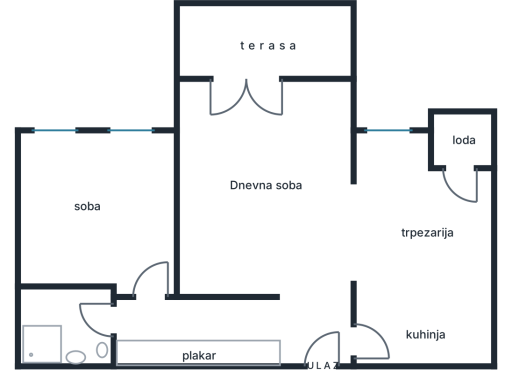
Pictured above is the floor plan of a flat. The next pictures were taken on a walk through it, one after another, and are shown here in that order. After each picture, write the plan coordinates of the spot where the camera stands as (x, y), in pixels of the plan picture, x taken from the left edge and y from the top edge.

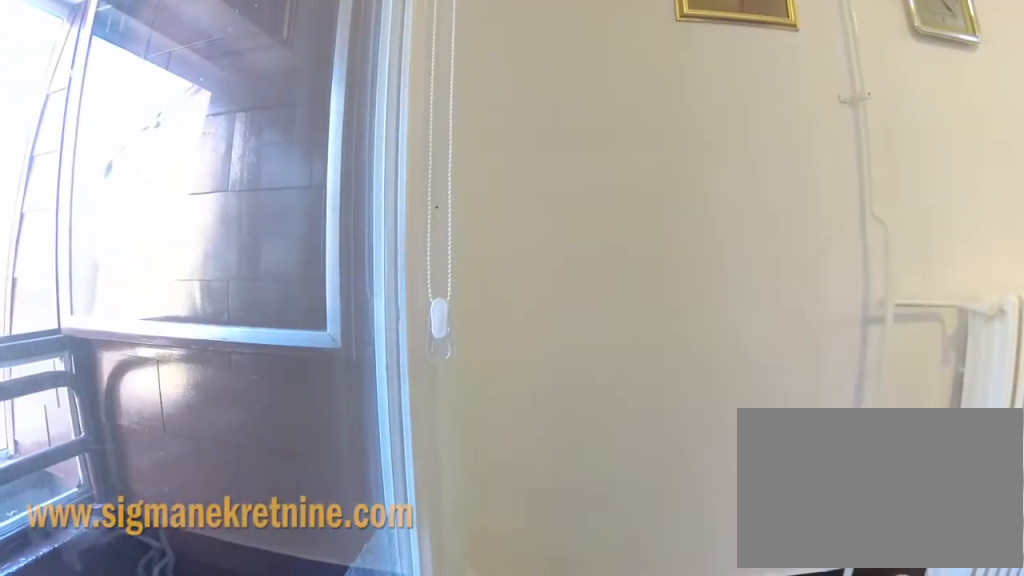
(435, 189)
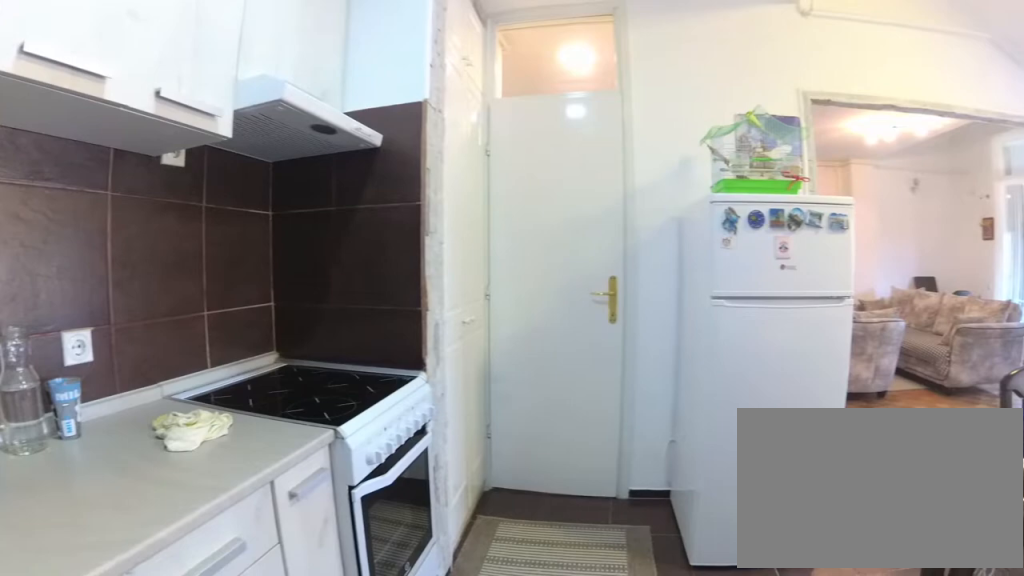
(474, 309)
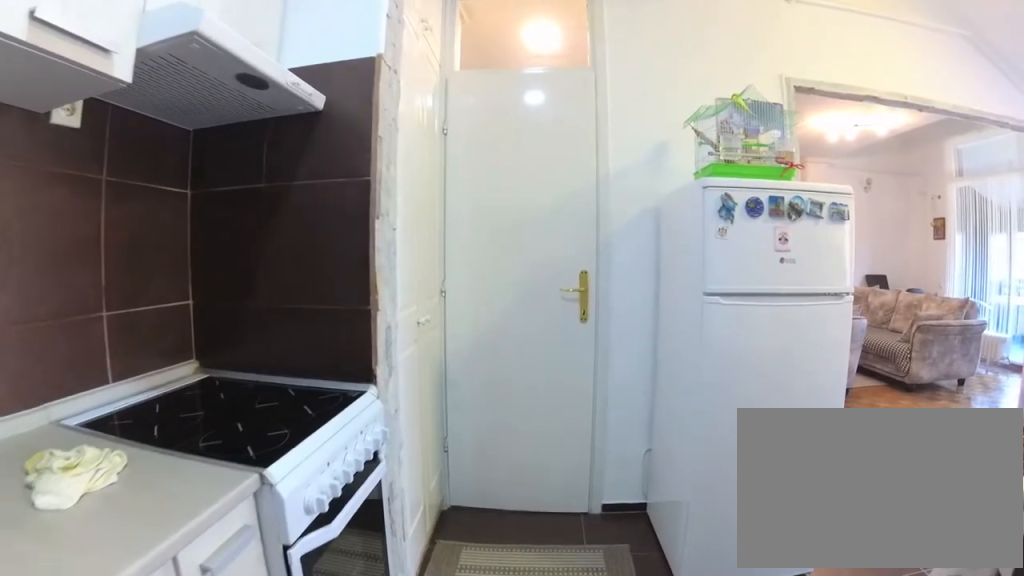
(453, 321)
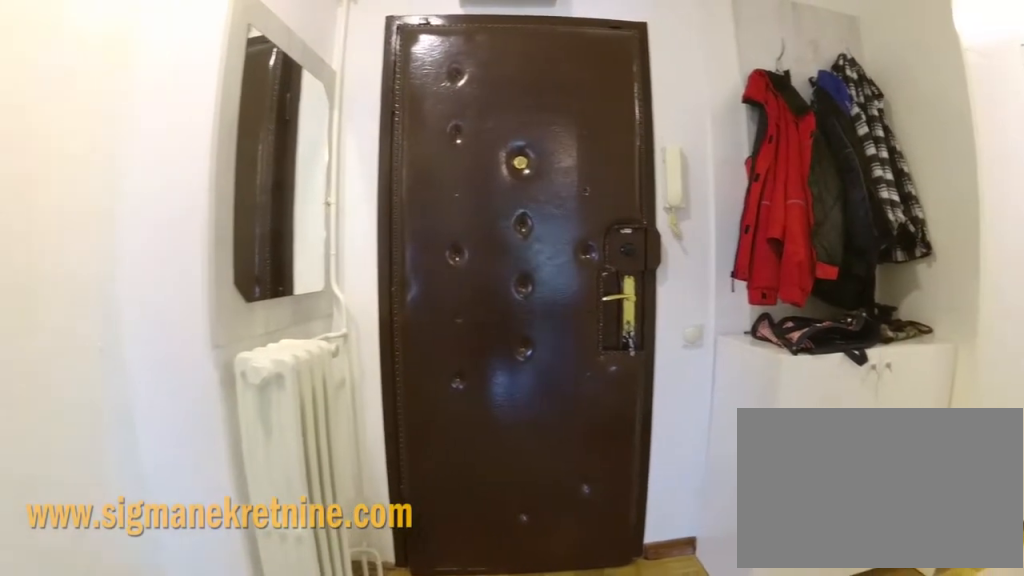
(306, 294)
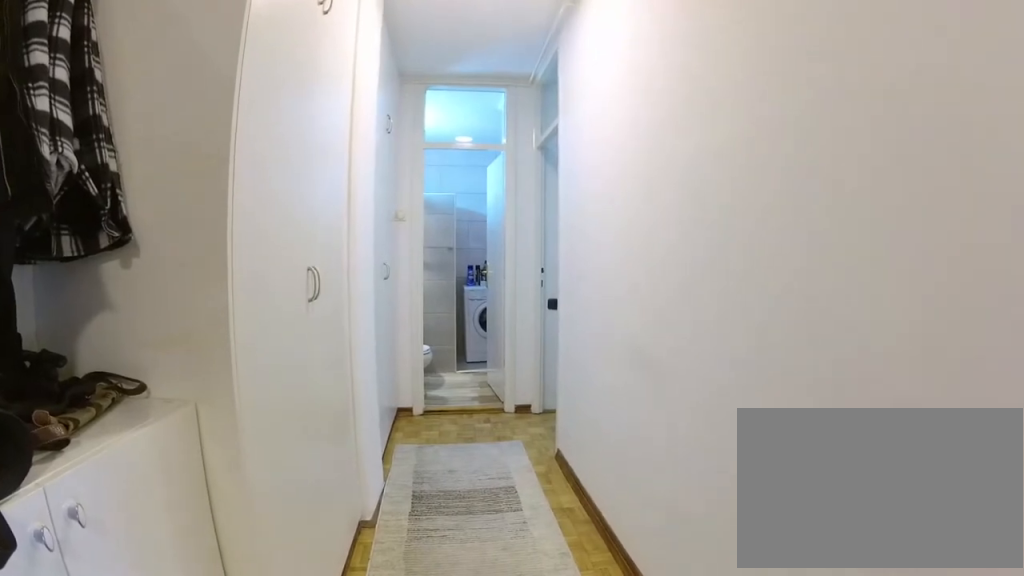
(277, 320)
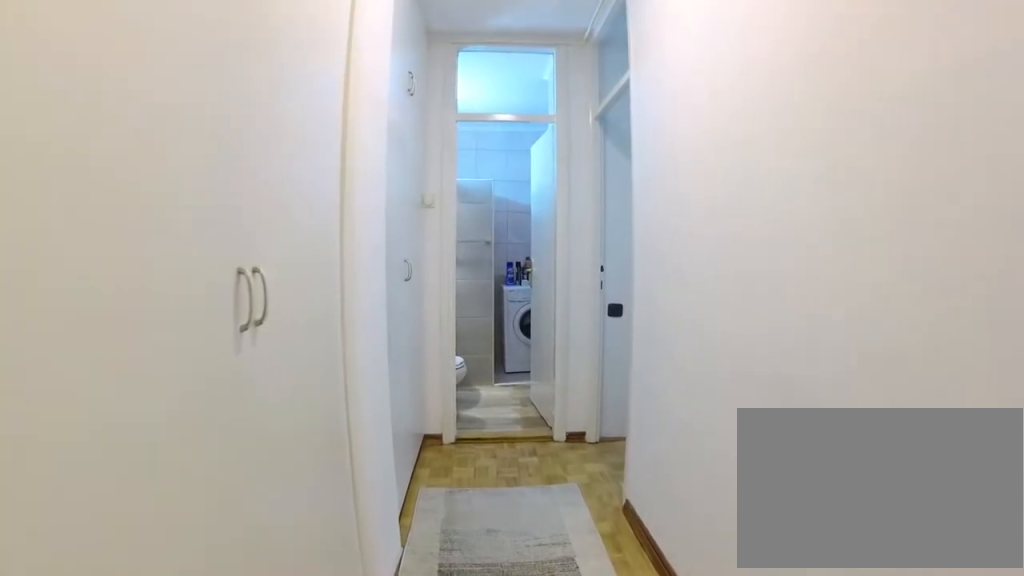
(252, 320)
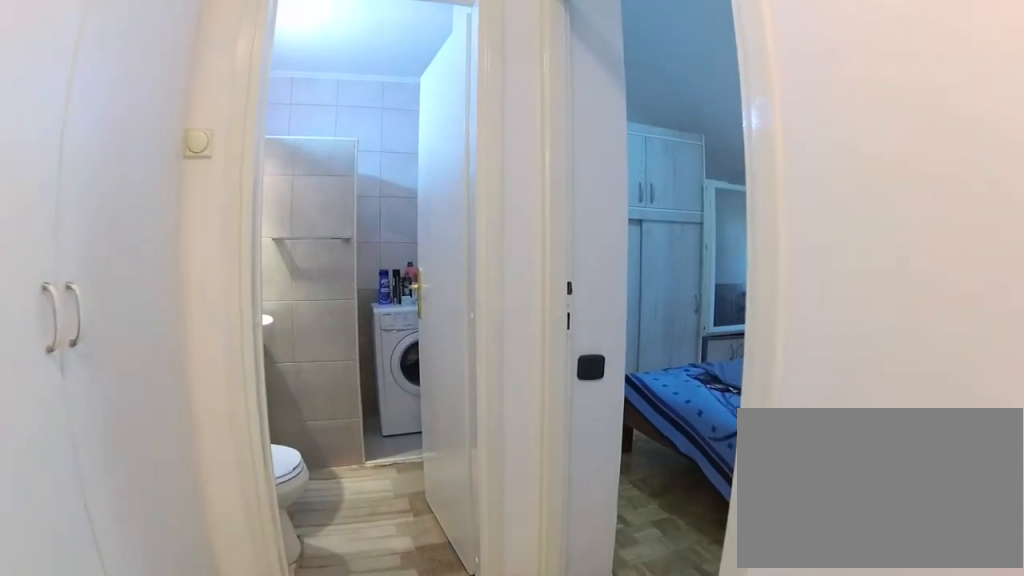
(208, 320)
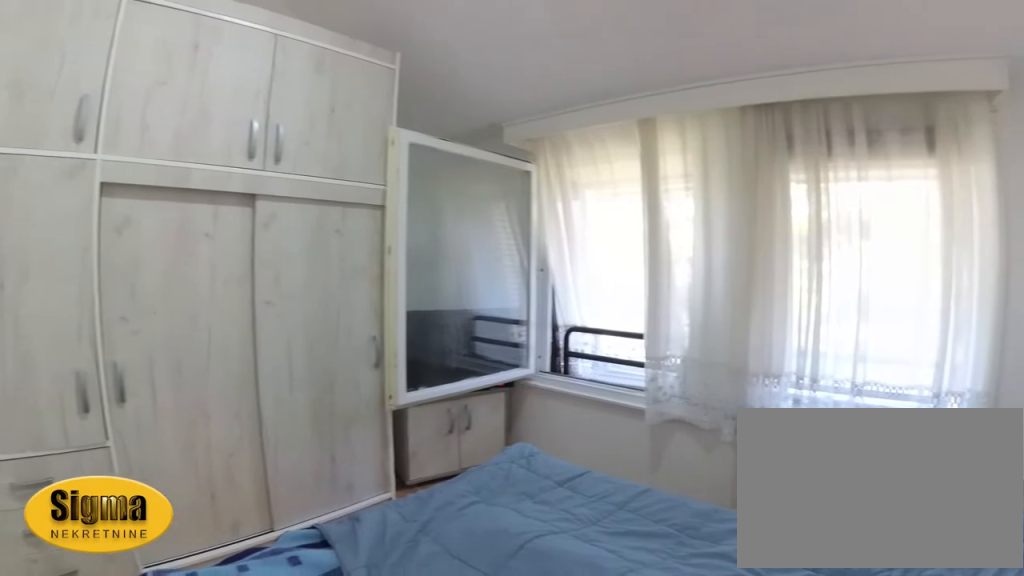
(158, 287)
